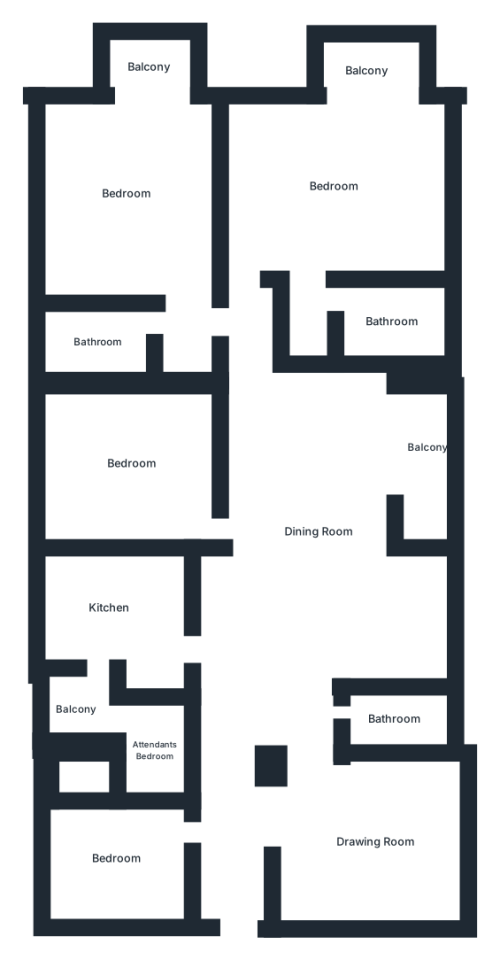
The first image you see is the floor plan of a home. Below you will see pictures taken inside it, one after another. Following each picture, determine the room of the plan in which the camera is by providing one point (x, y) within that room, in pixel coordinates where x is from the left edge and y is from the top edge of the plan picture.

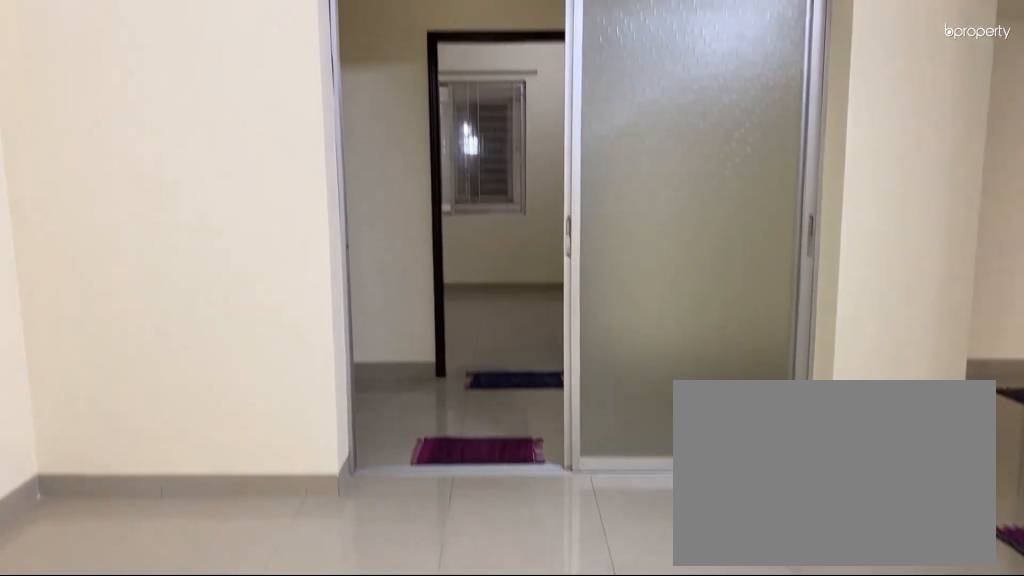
(372, 839)
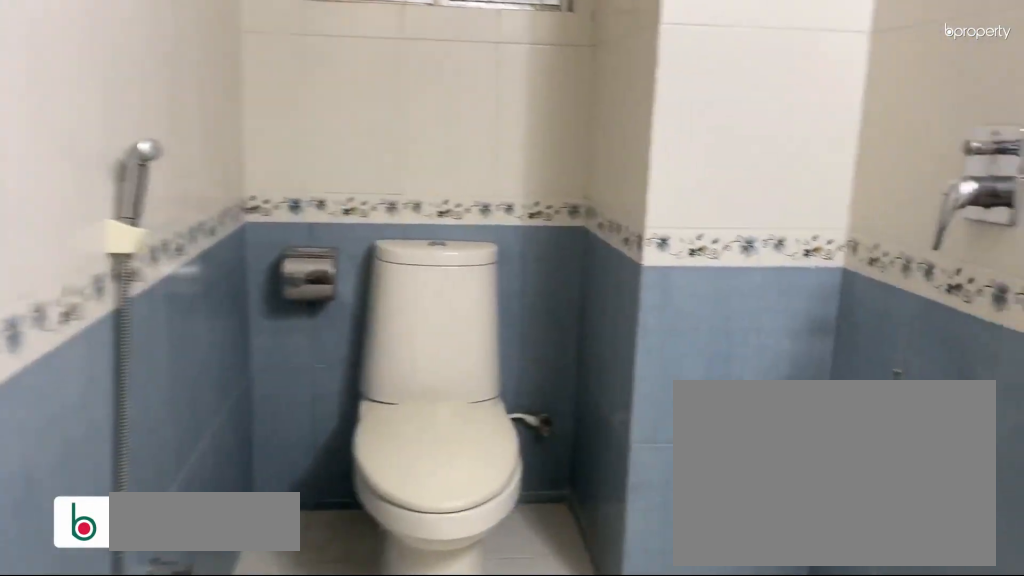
(393, 717)
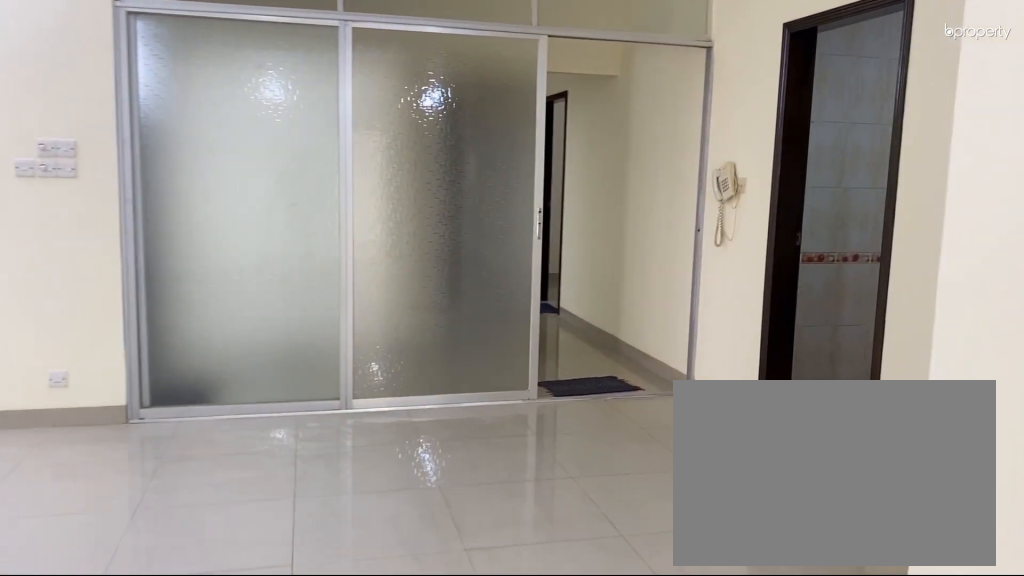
(316, 533)
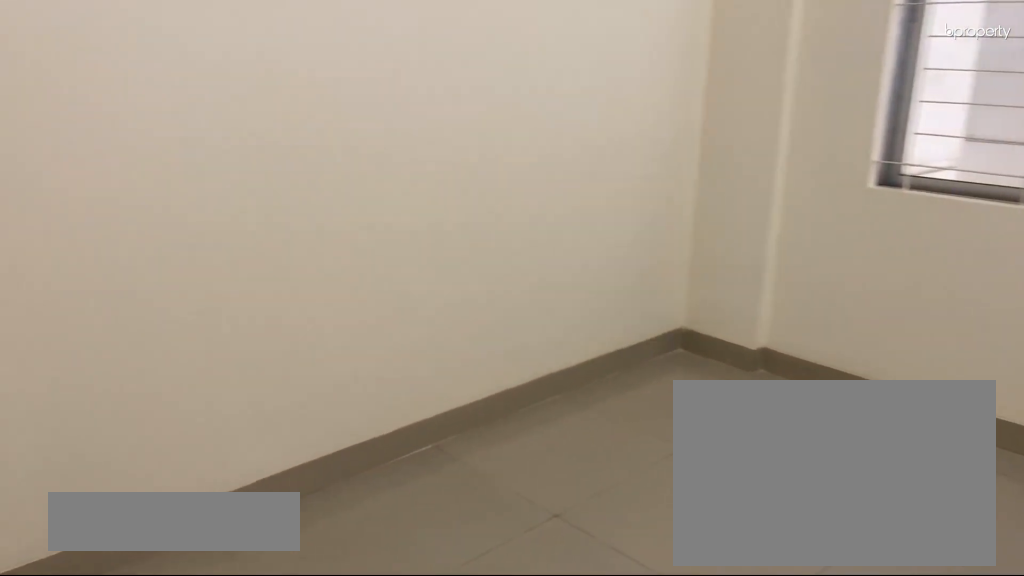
(115, 856)
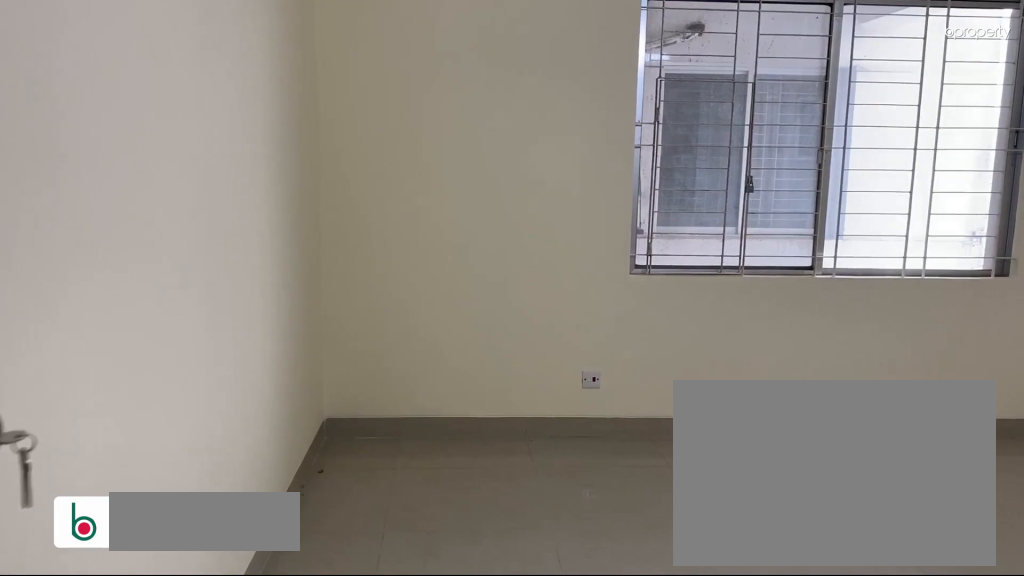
(132, 464)
